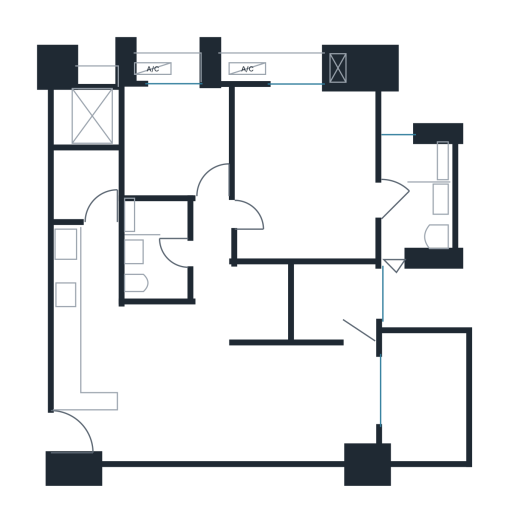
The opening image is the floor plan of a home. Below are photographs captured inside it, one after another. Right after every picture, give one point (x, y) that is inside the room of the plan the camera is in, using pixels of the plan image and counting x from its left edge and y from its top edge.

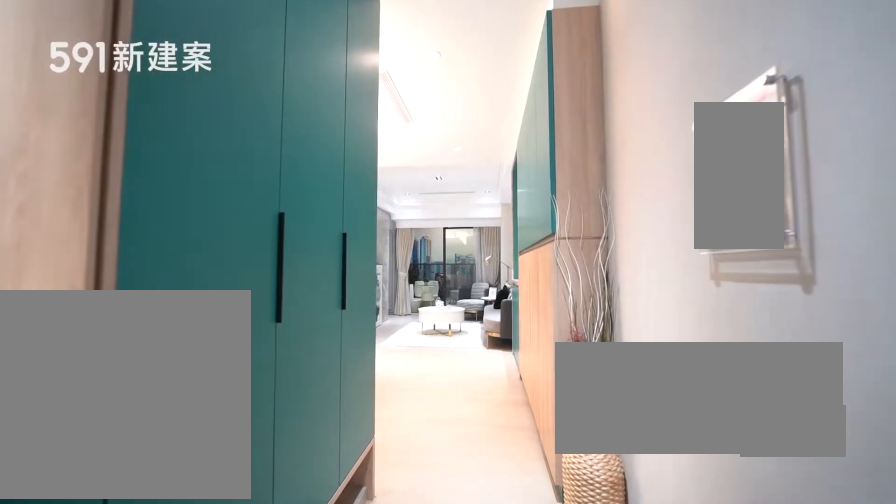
(86, 433)
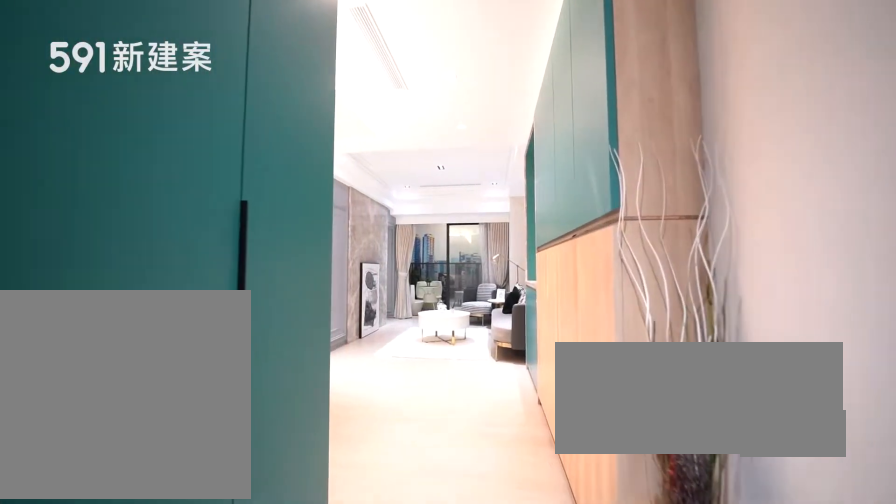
(86, 433)
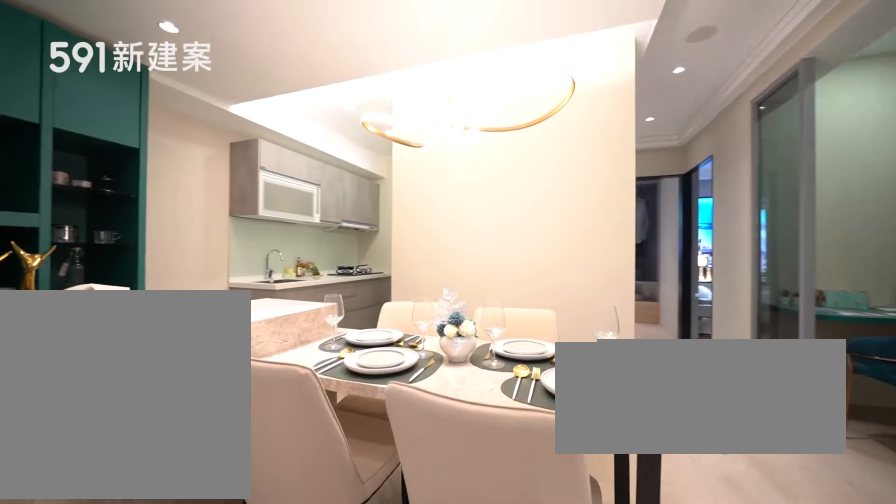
(156, 356)
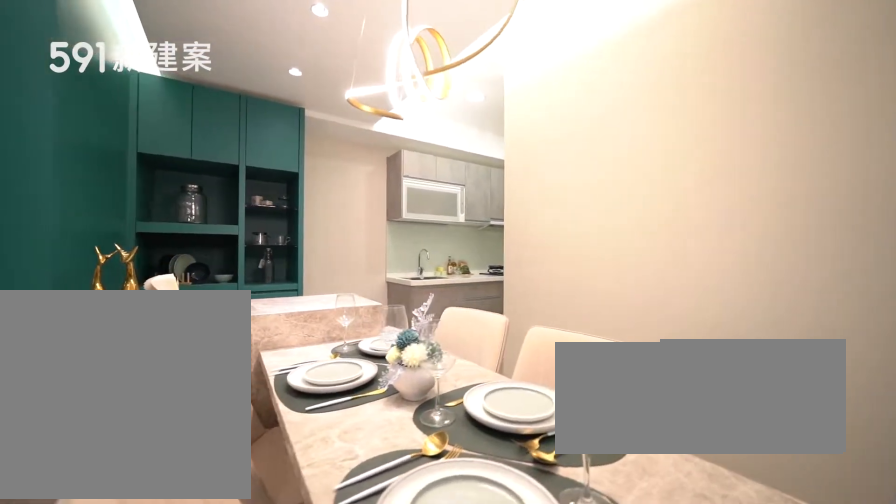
(156, 356)
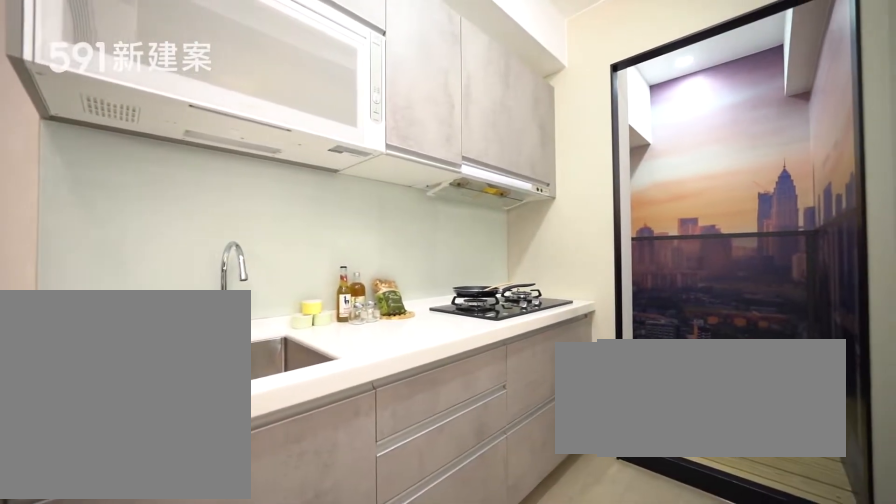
(85, 309)
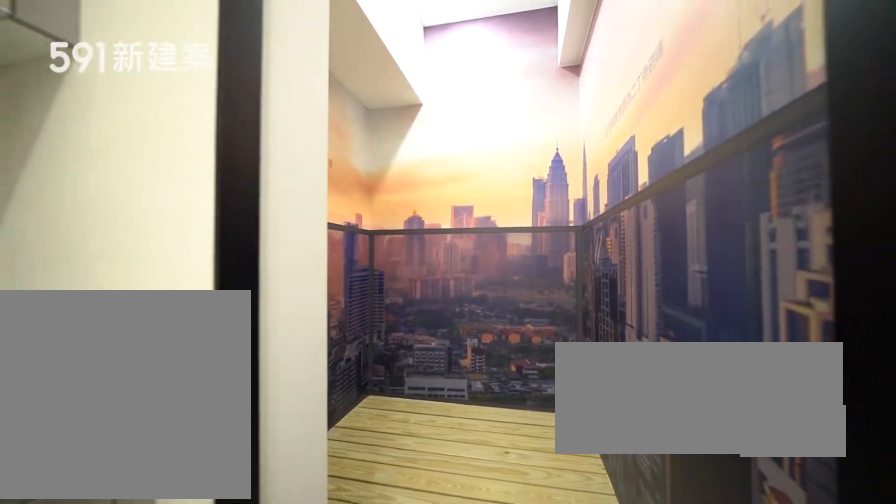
(83, 186)
